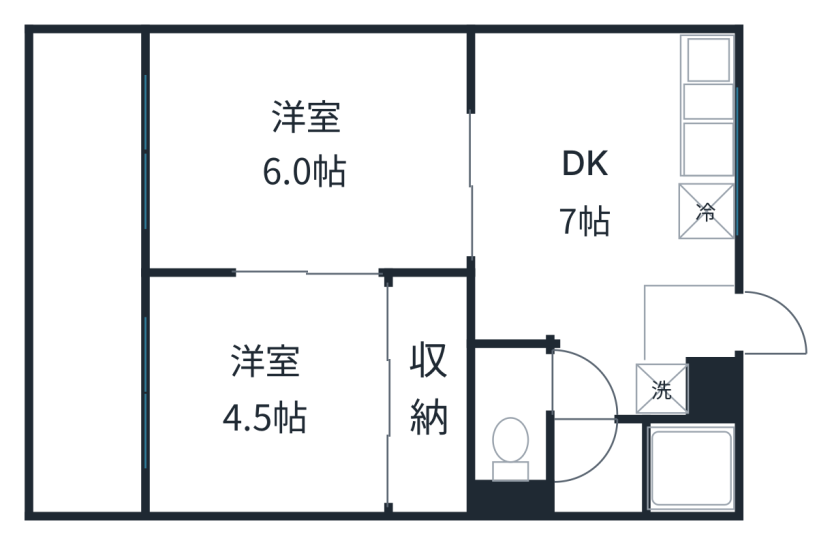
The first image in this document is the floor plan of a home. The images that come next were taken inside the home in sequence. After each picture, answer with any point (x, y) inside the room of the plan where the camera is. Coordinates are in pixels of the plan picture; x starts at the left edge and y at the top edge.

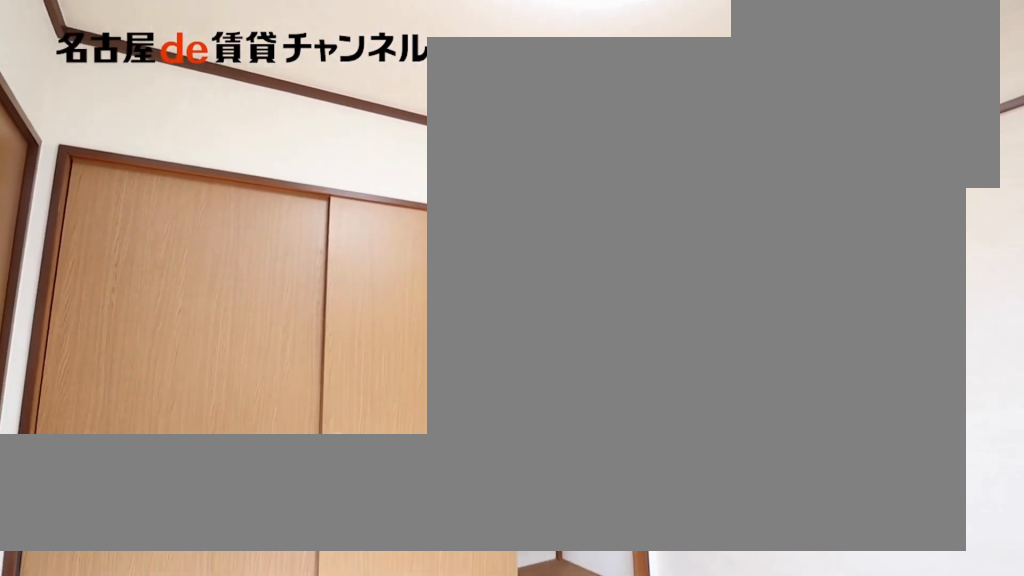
(267, 397)
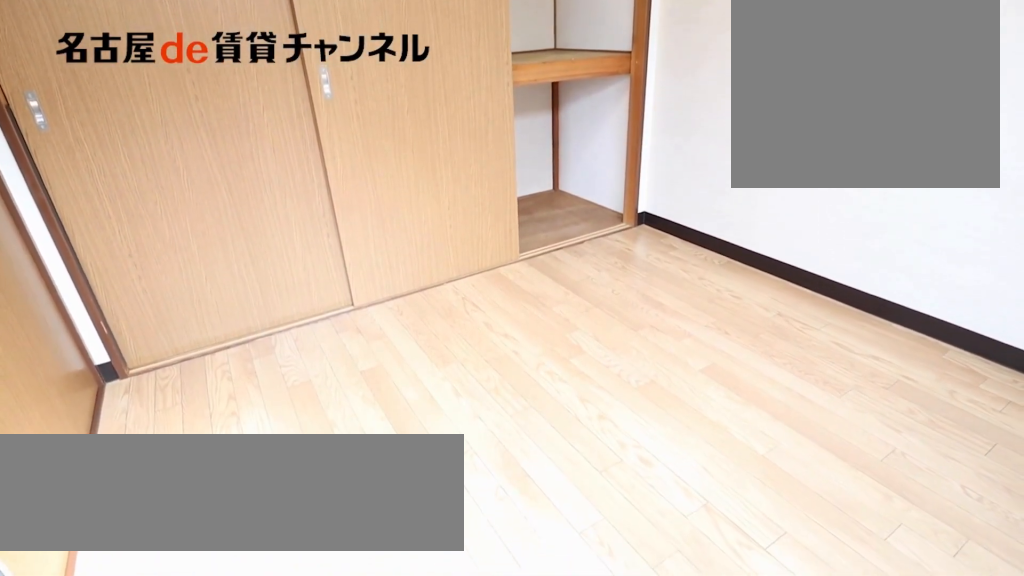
(267, 397)
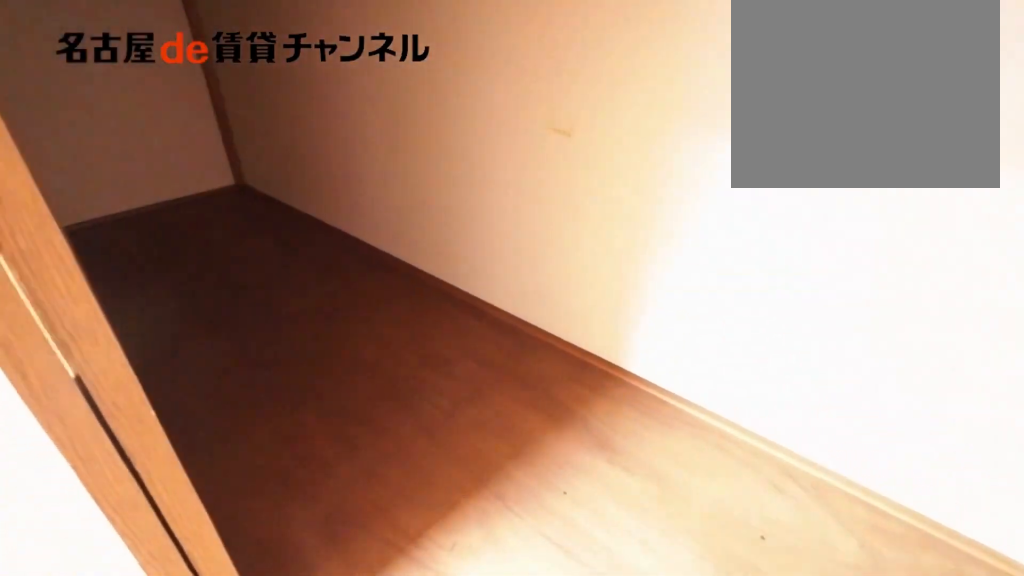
(428, 395)
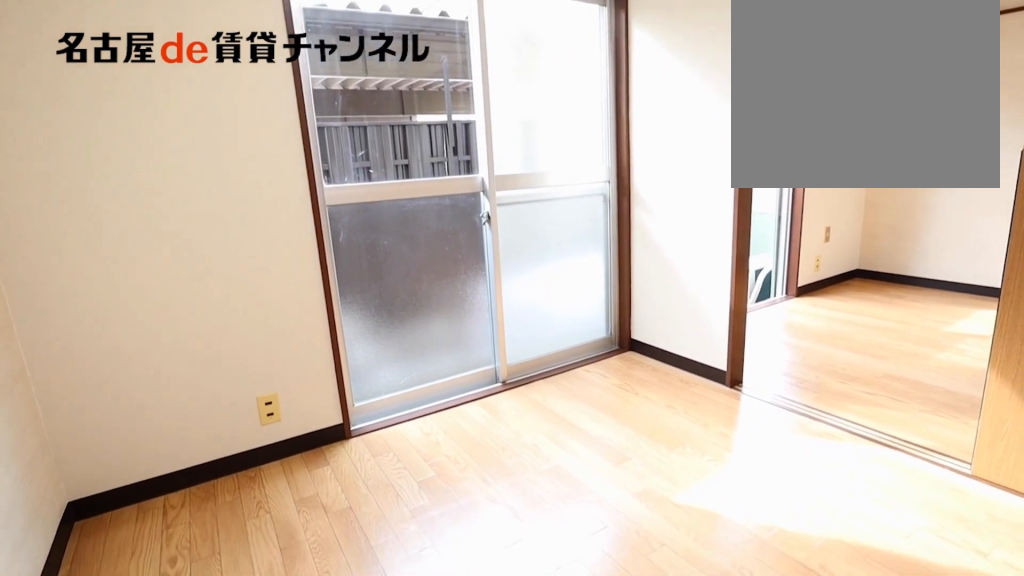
(269, 397)
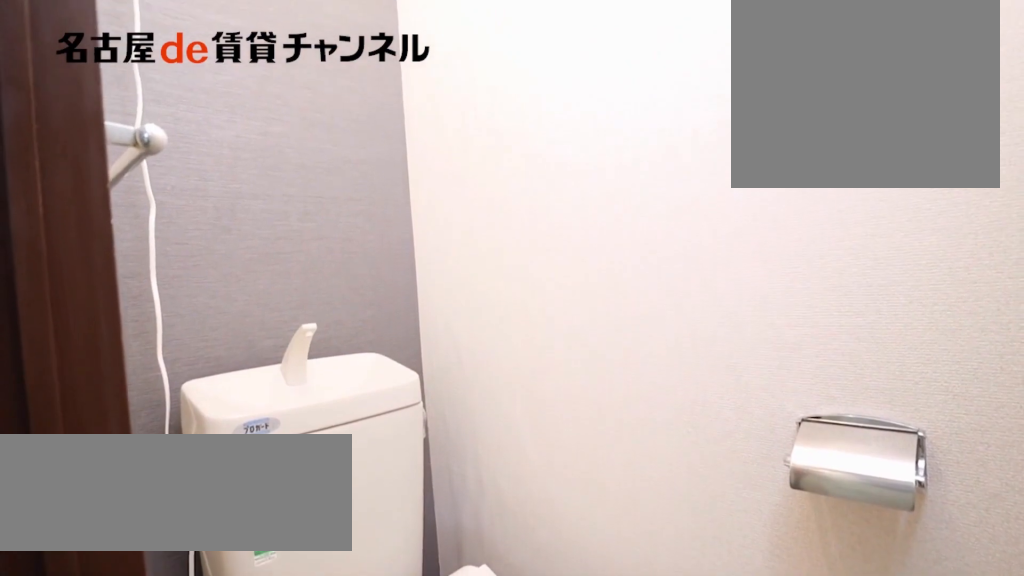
(518, 414)
